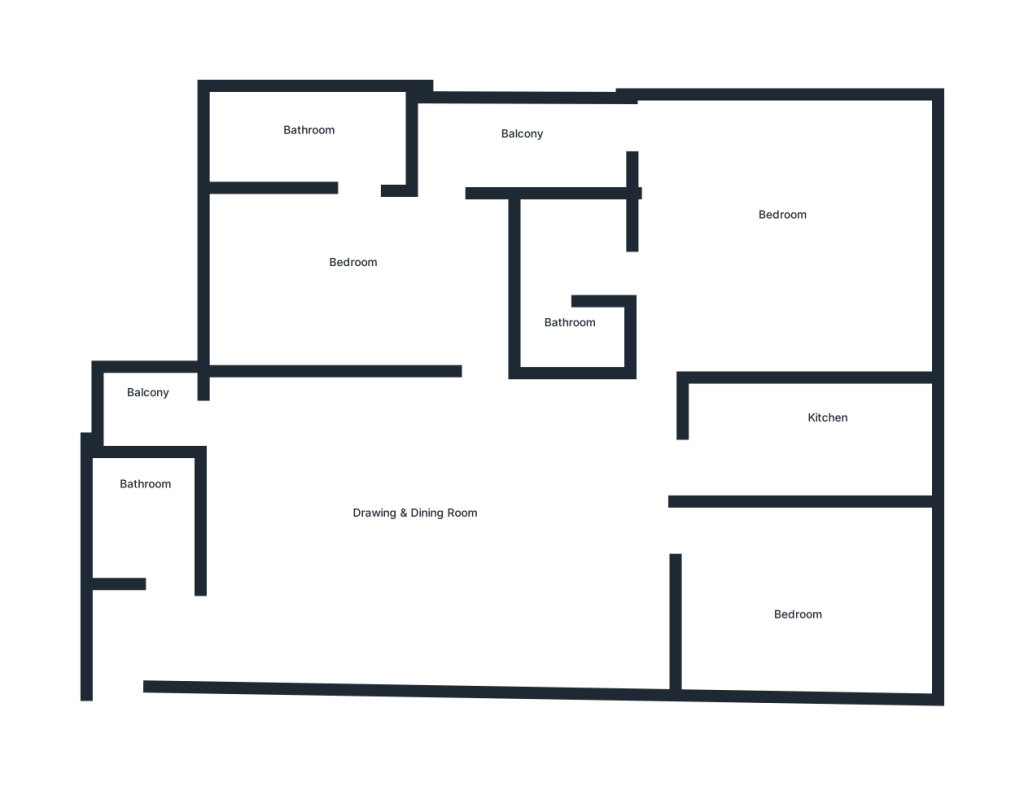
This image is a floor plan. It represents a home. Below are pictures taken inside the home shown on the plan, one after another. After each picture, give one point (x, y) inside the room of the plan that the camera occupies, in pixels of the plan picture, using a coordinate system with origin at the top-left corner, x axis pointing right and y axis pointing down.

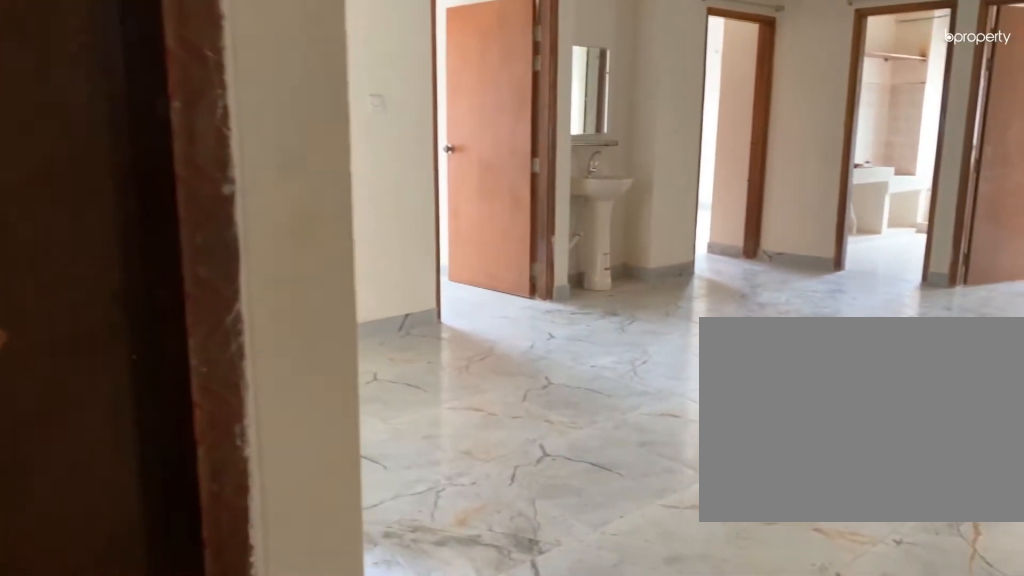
(198, 632)
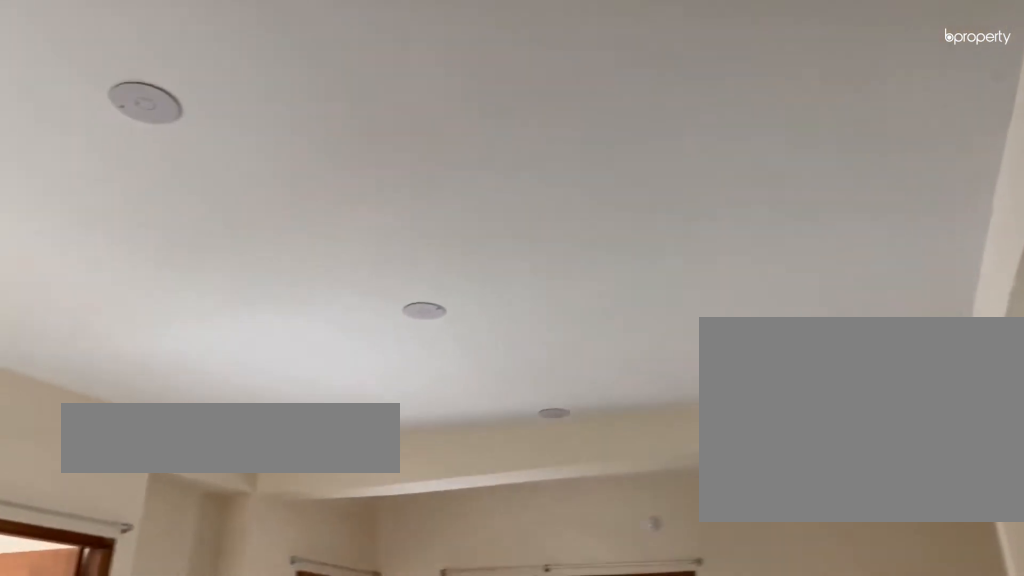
(415, 528)
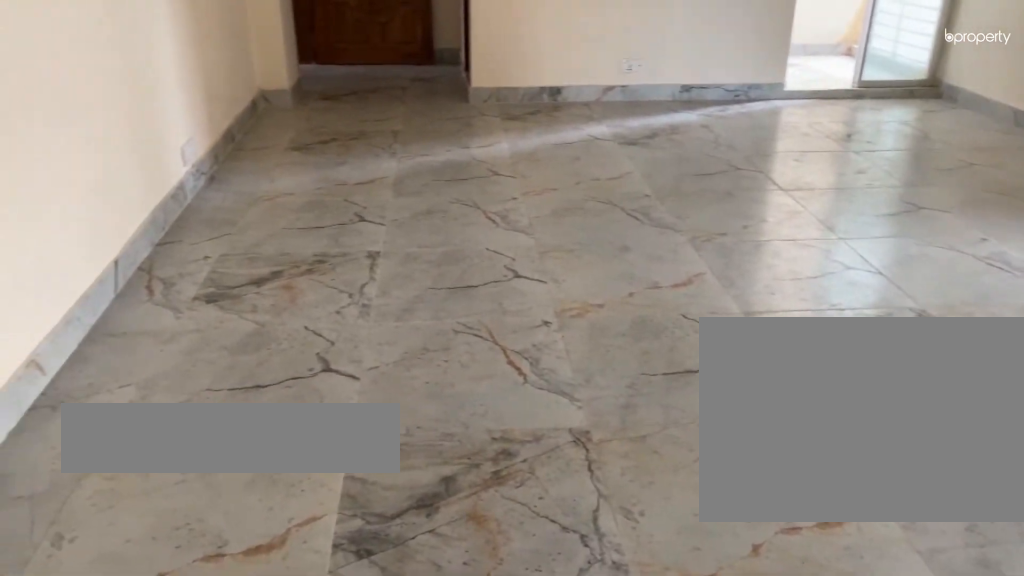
(426, 517)
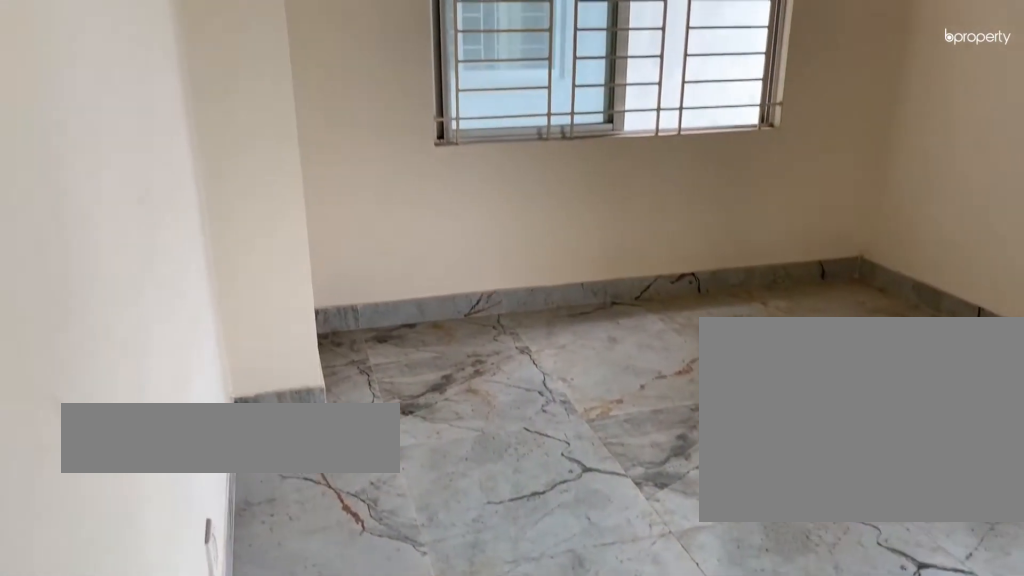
(352, 269)
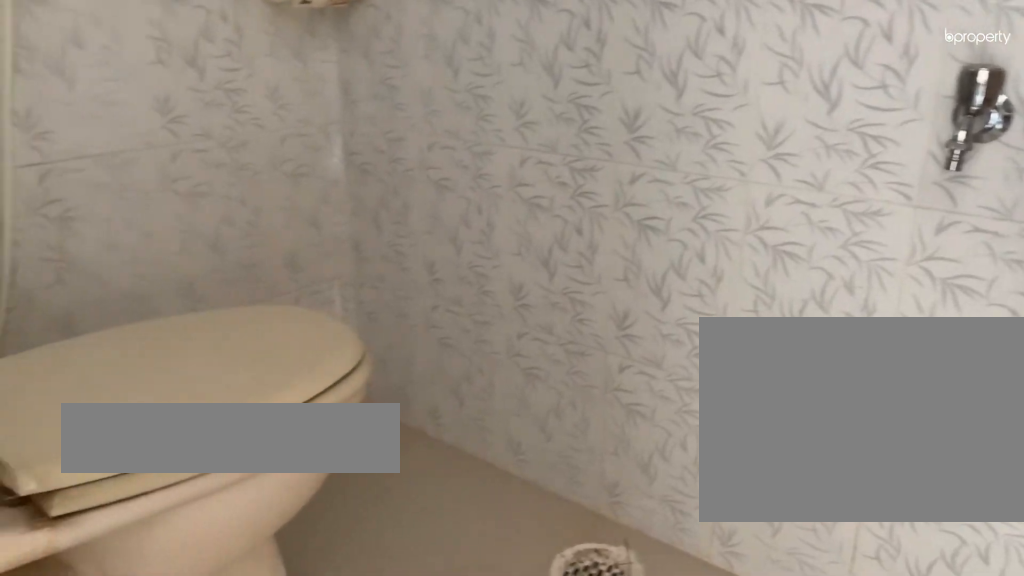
(324, 132)
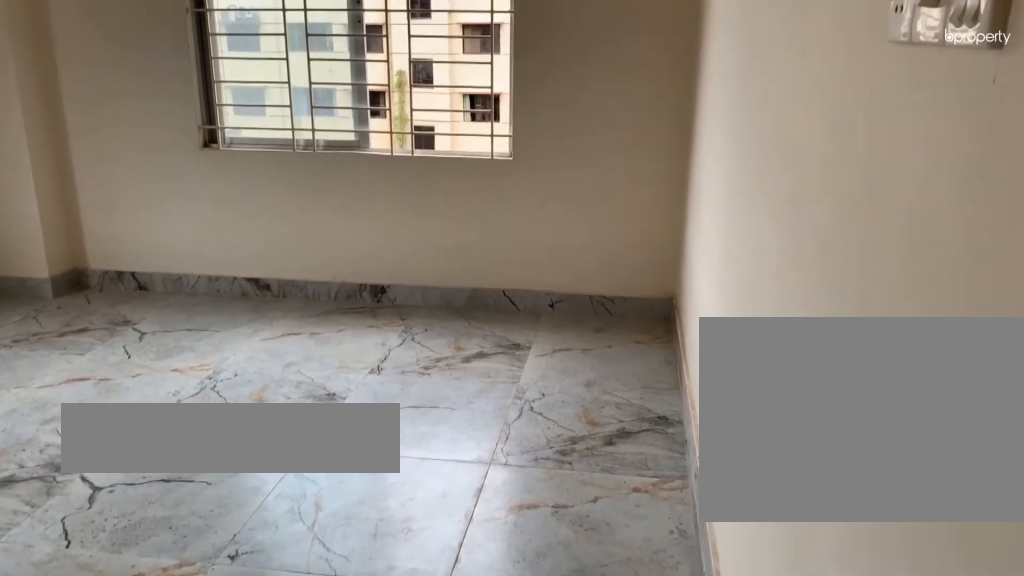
(750, 249)
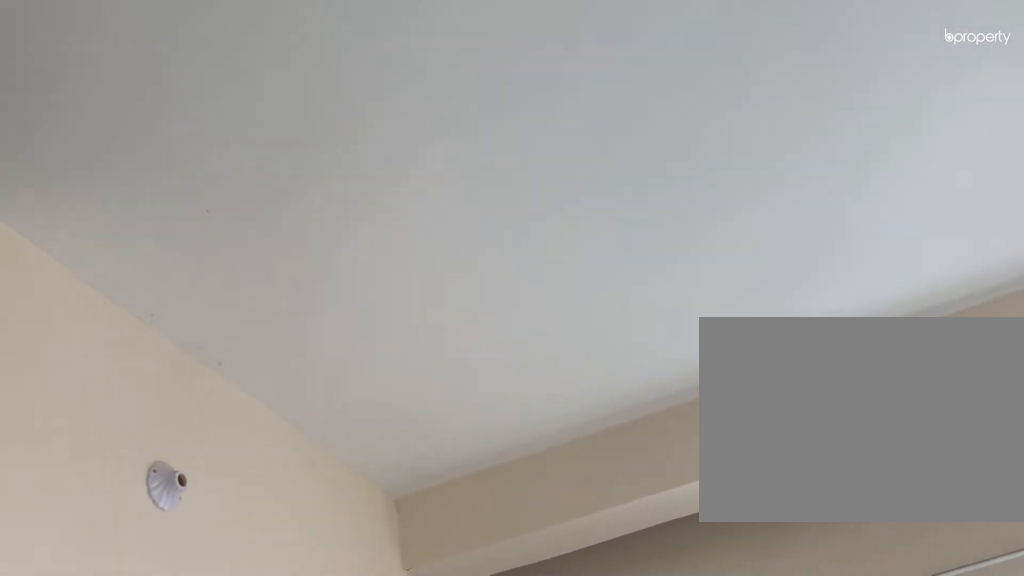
(750, 249)
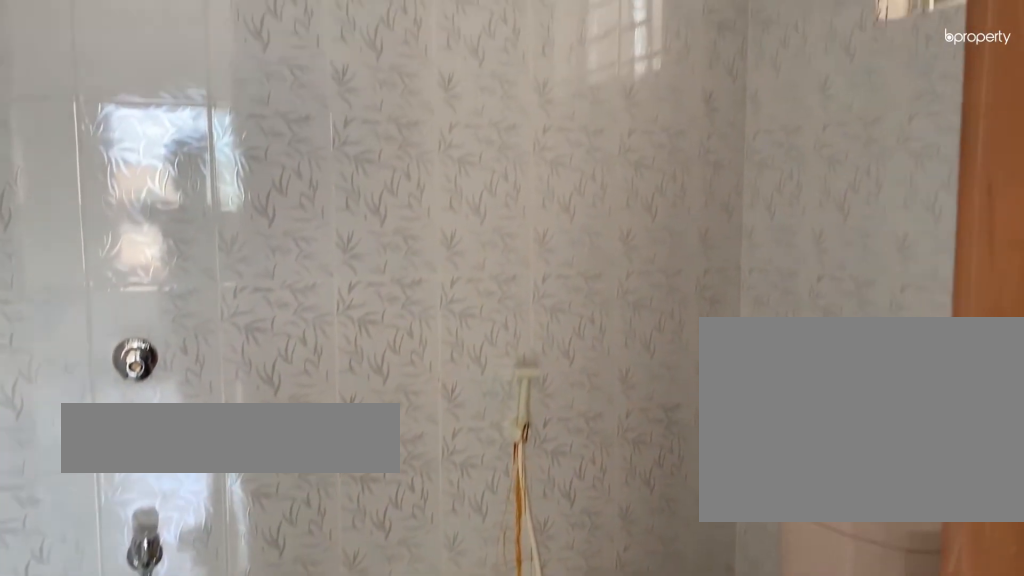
(570, 281)
